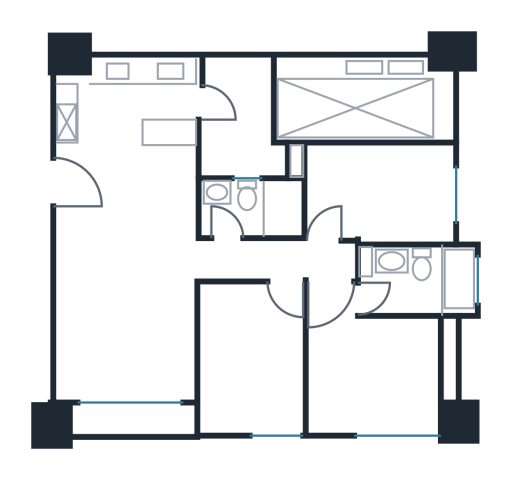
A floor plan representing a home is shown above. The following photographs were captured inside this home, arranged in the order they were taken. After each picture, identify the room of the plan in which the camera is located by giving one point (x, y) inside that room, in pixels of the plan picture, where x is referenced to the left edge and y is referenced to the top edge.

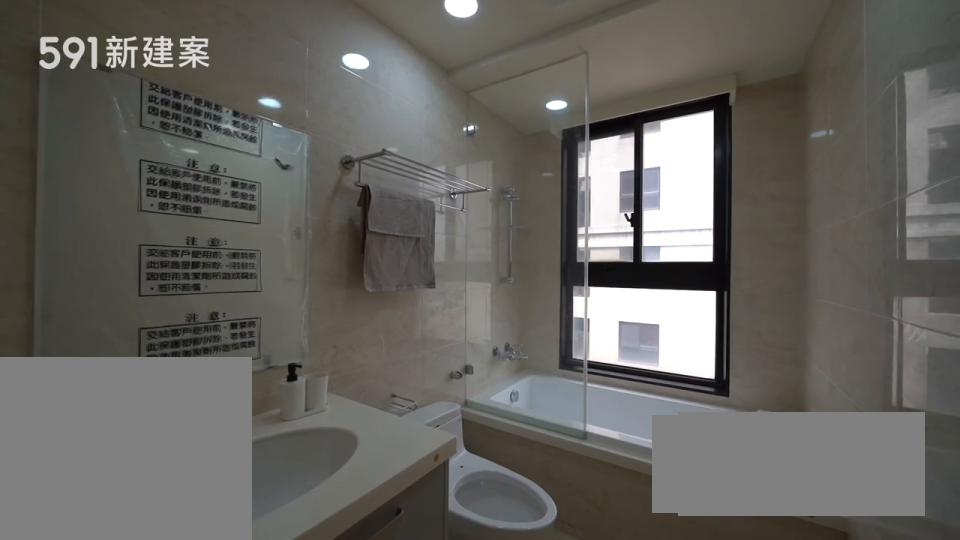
(422, 280)
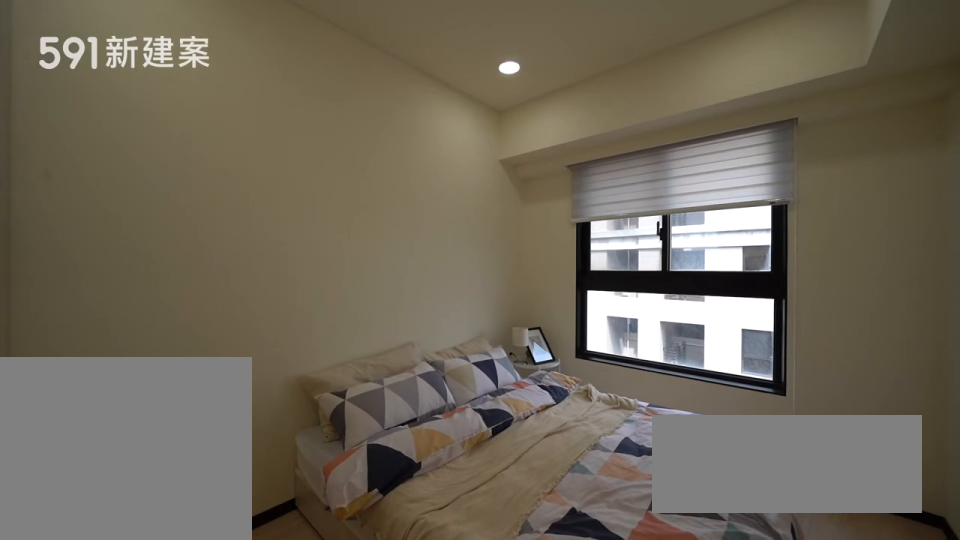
(381, 193)
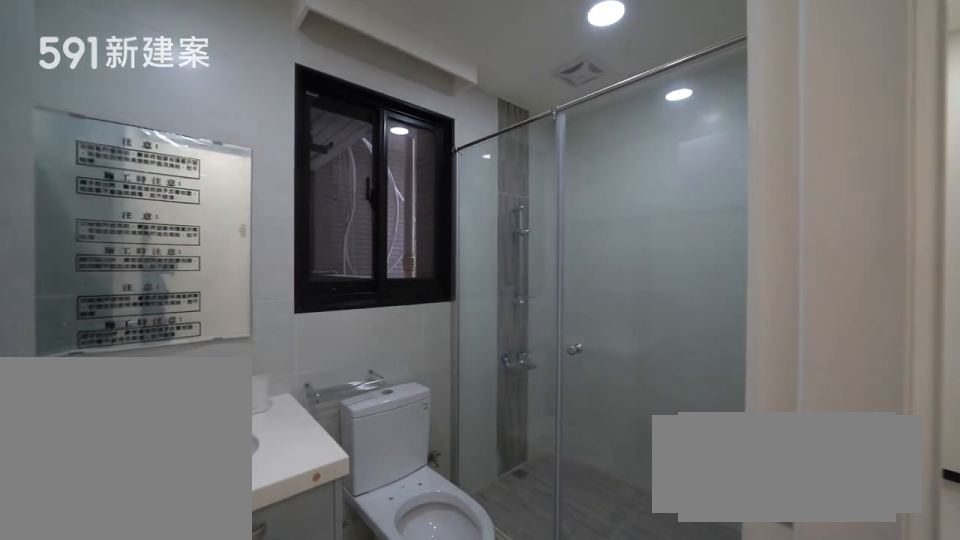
(254, 207)
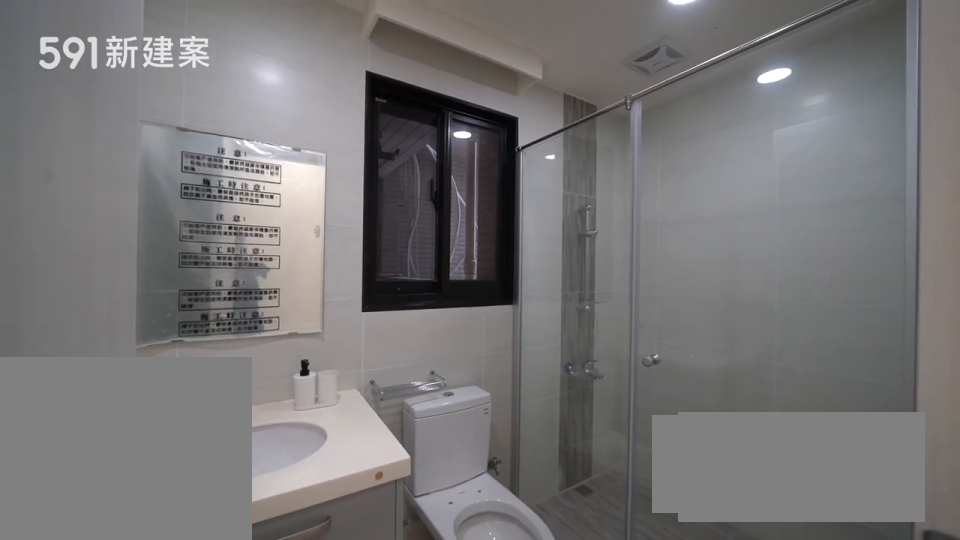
(254, 207)
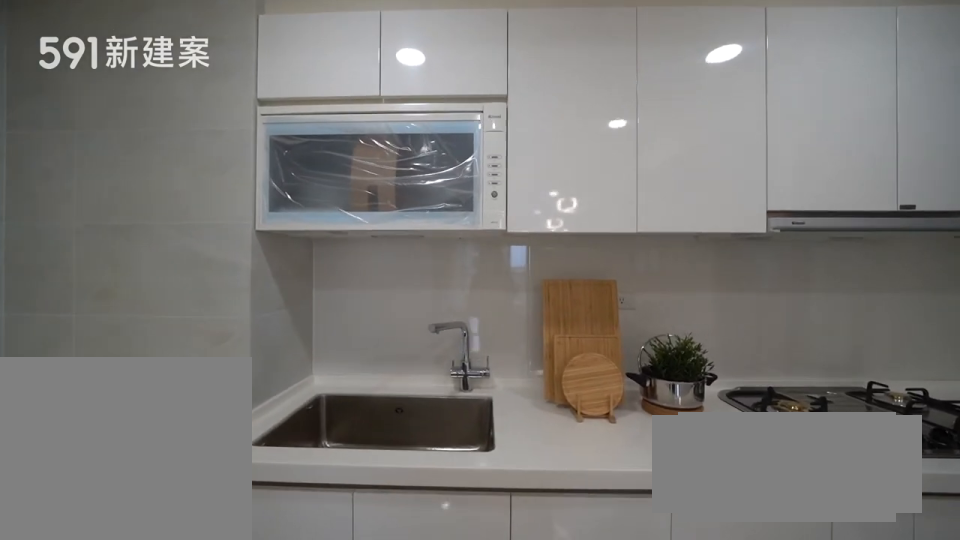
(130, 103)
